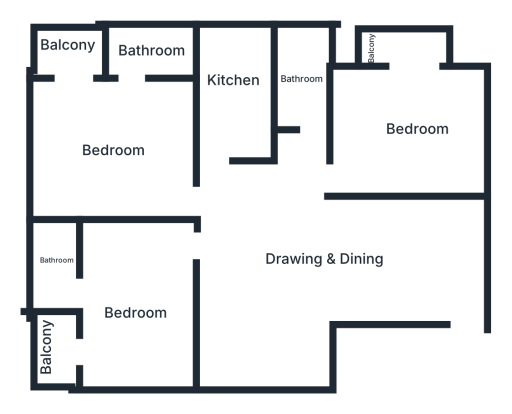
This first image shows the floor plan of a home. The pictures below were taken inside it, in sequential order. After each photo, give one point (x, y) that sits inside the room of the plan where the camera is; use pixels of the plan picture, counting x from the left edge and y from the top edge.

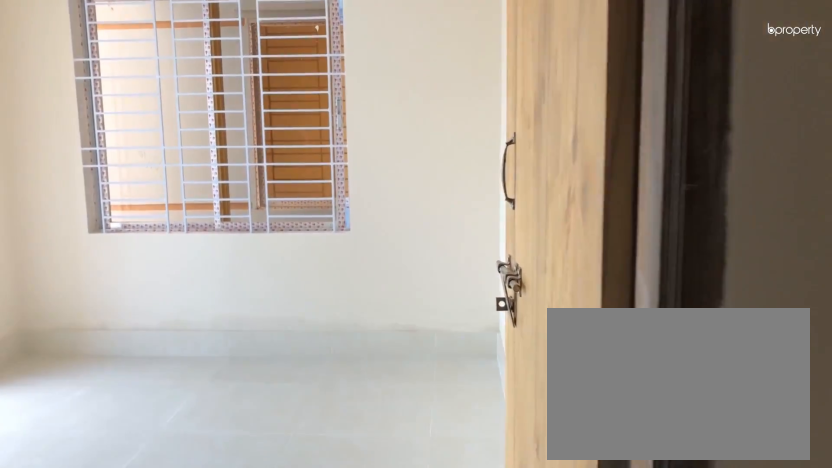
(353, 172)
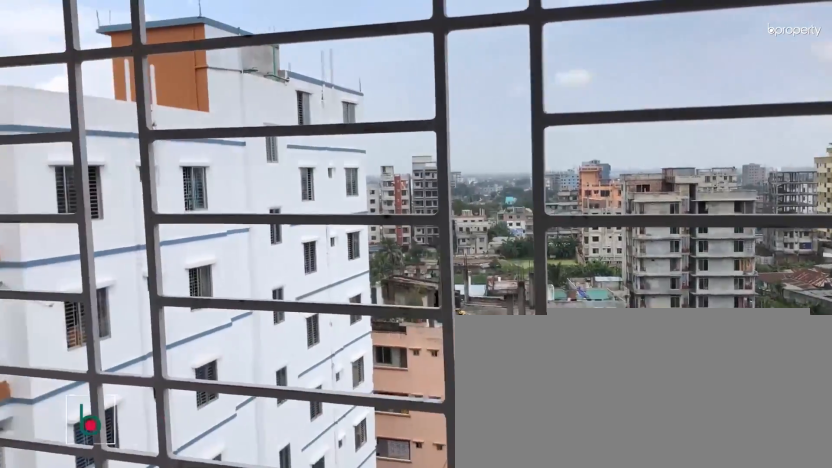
(405, 50)
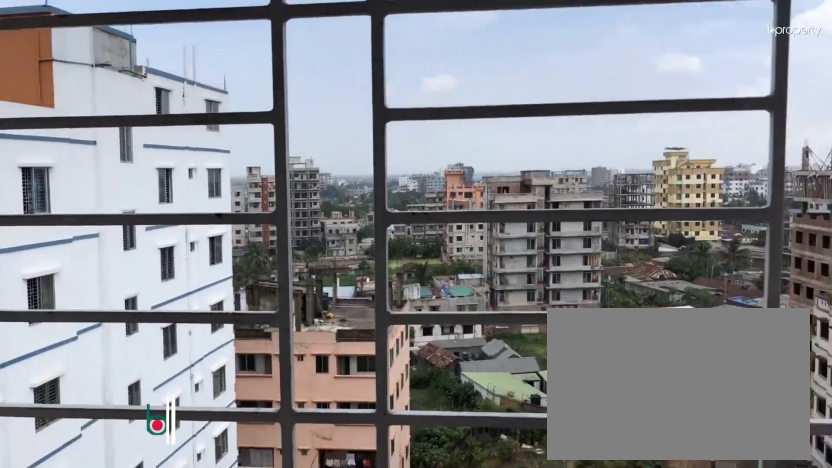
(405, 50)
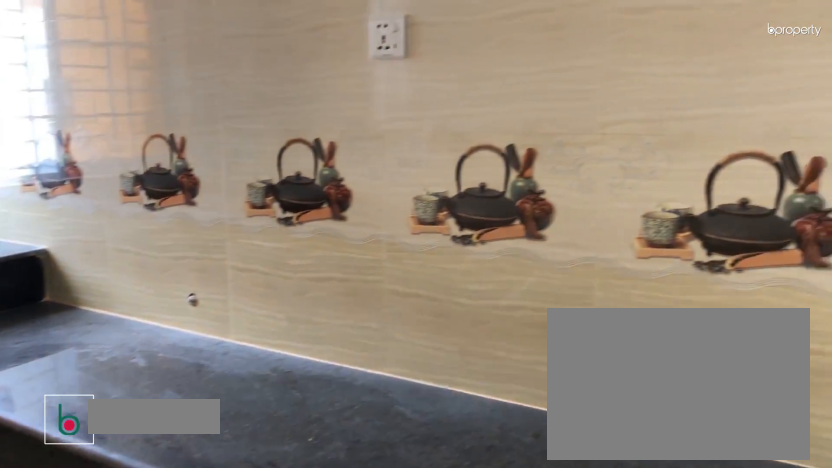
(238, 87)
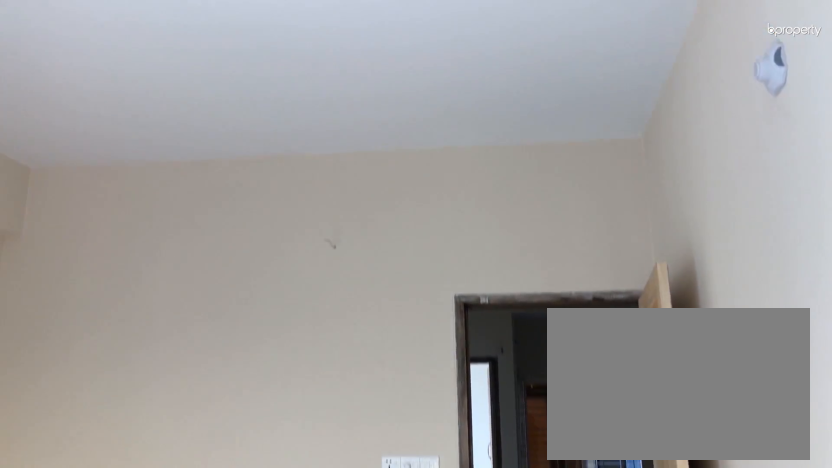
(107, 138)
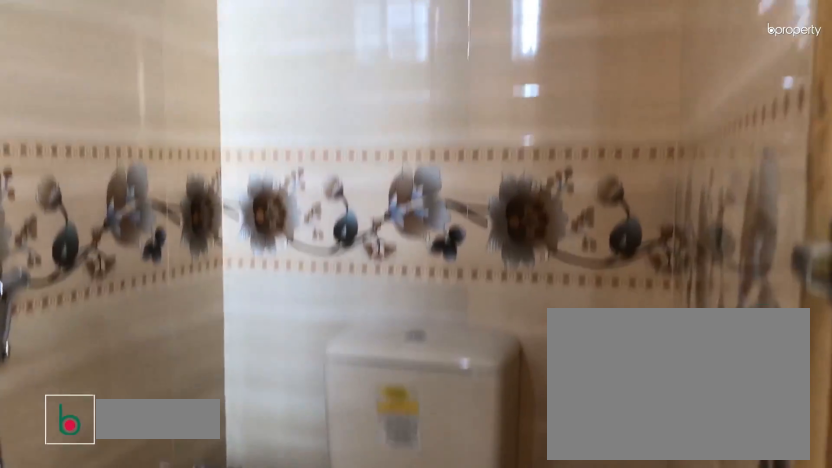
(155, 53)
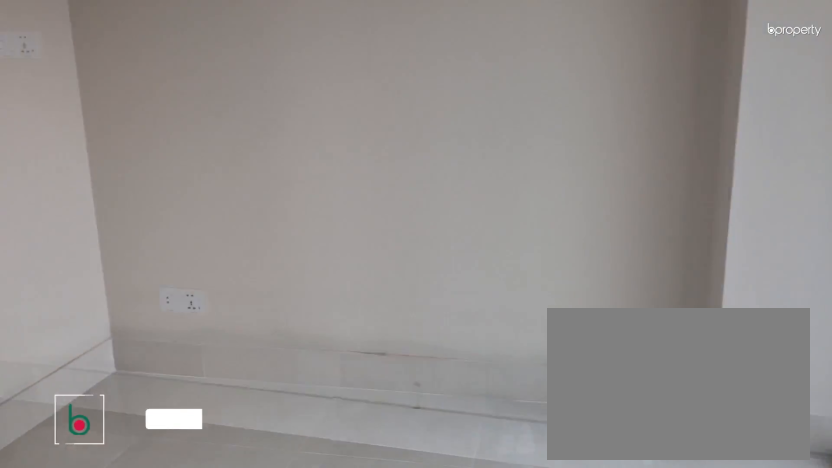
(137, 303)
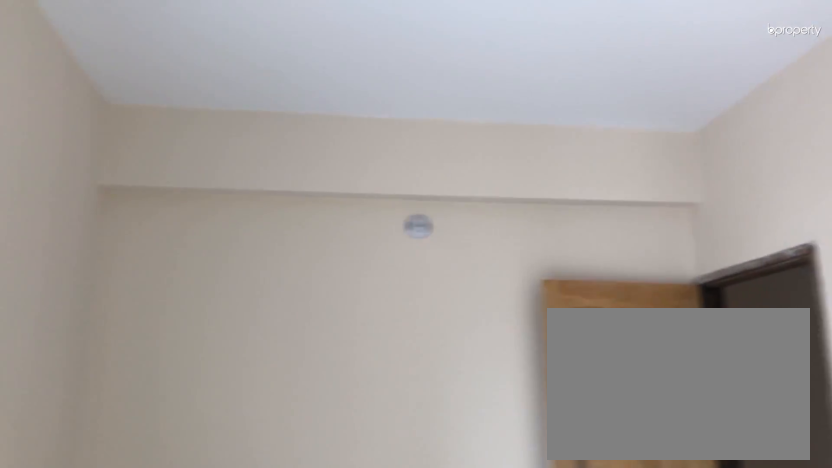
(137, 303)
